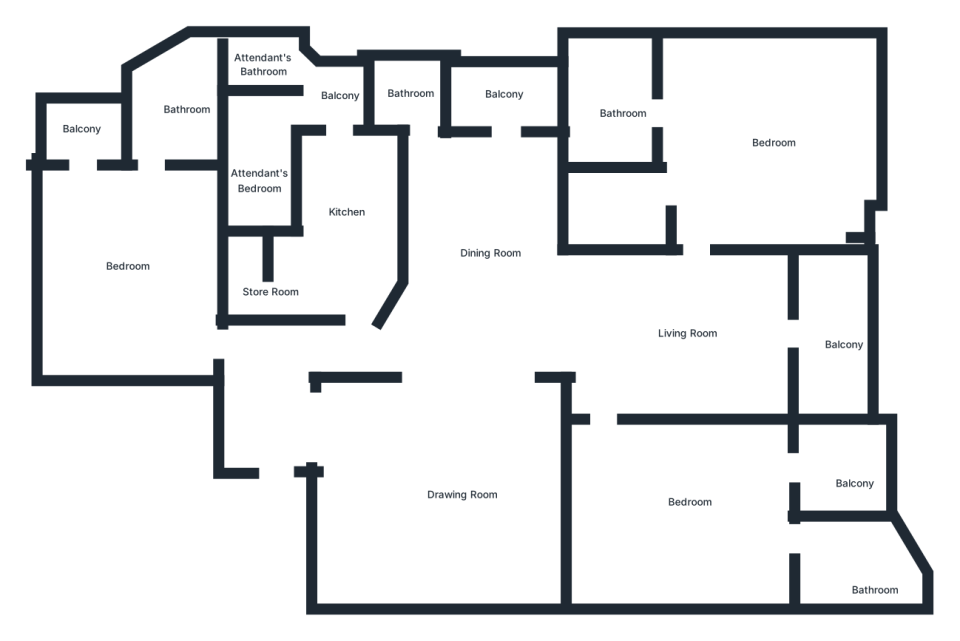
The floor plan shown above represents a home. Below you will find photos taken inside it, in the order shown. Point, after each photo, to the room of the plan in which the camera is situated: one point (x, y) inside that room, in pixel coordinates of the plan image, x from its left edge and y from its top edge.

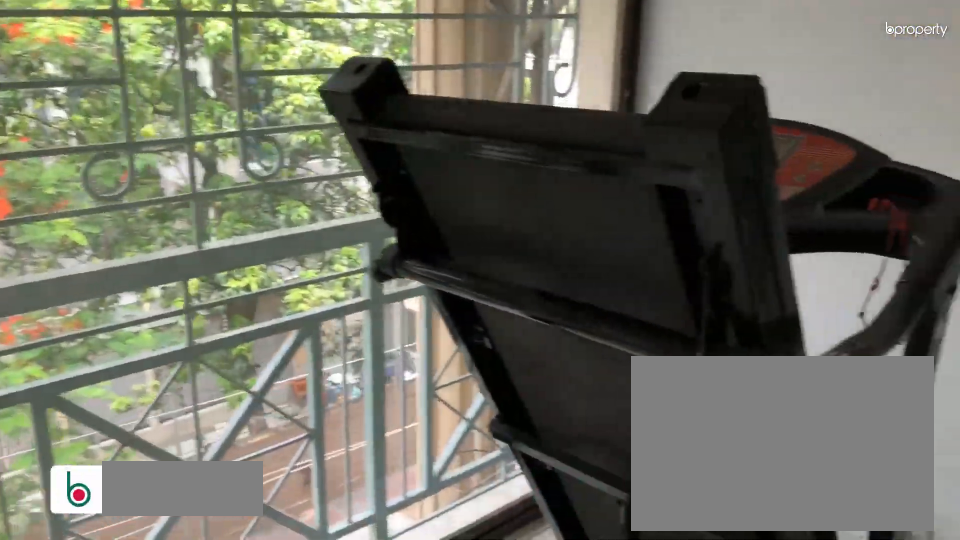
(834, 326)
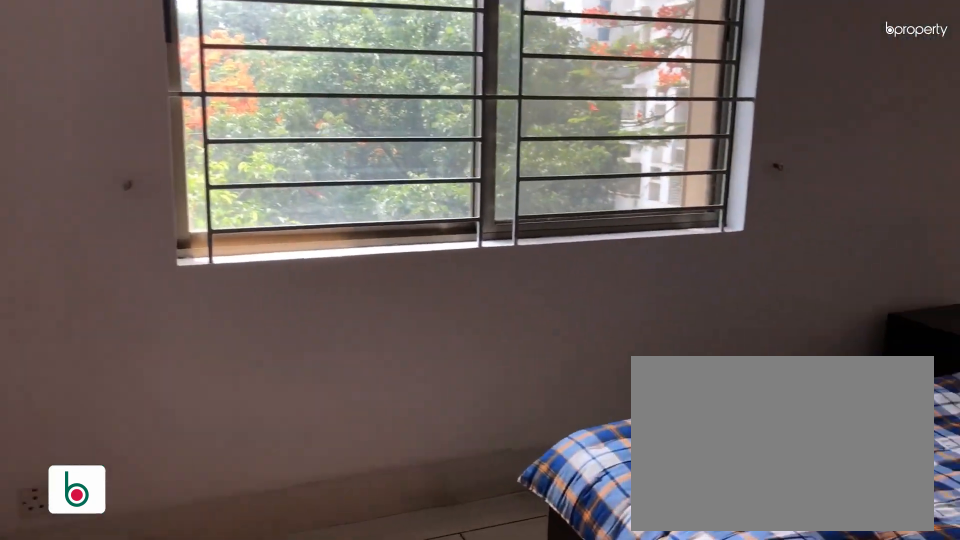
(758, 131)
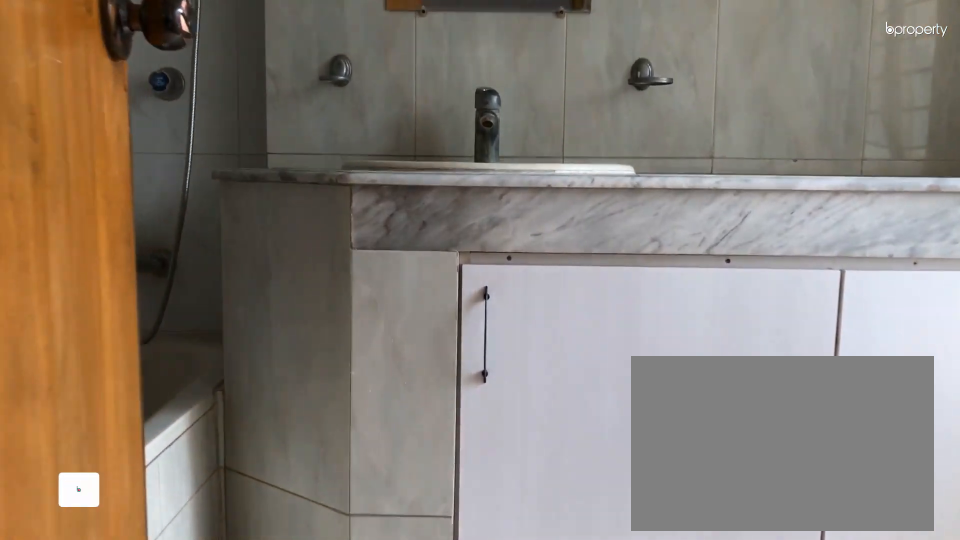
(601, 106)
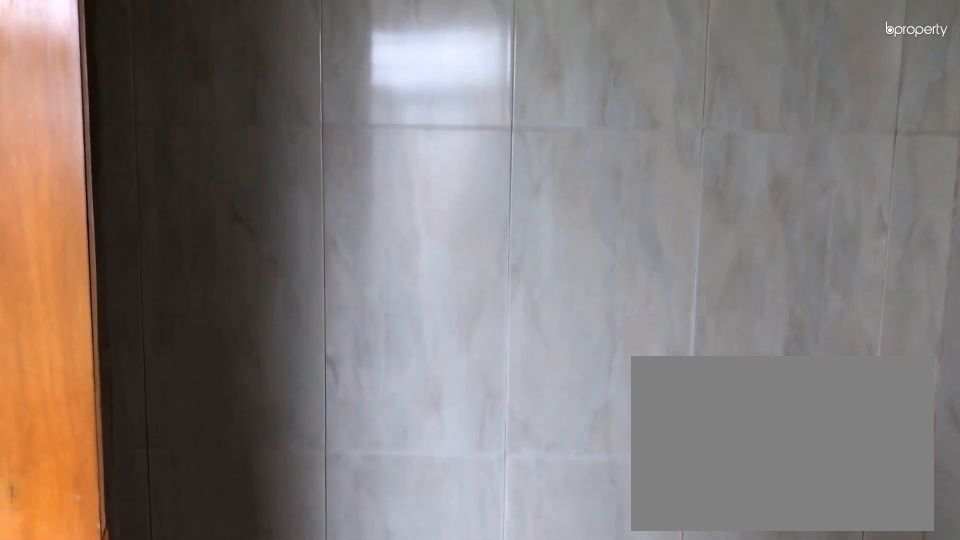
(616, 107)
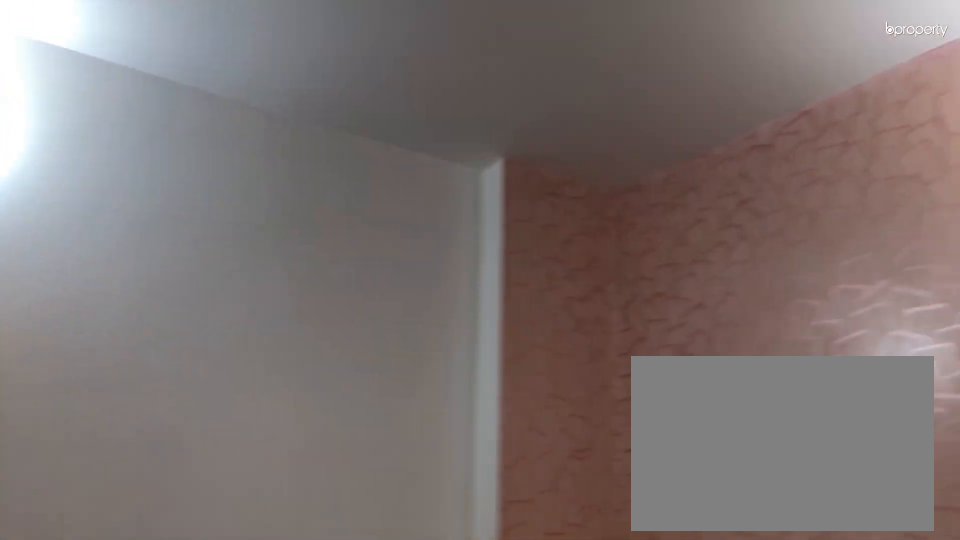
(720, 520)
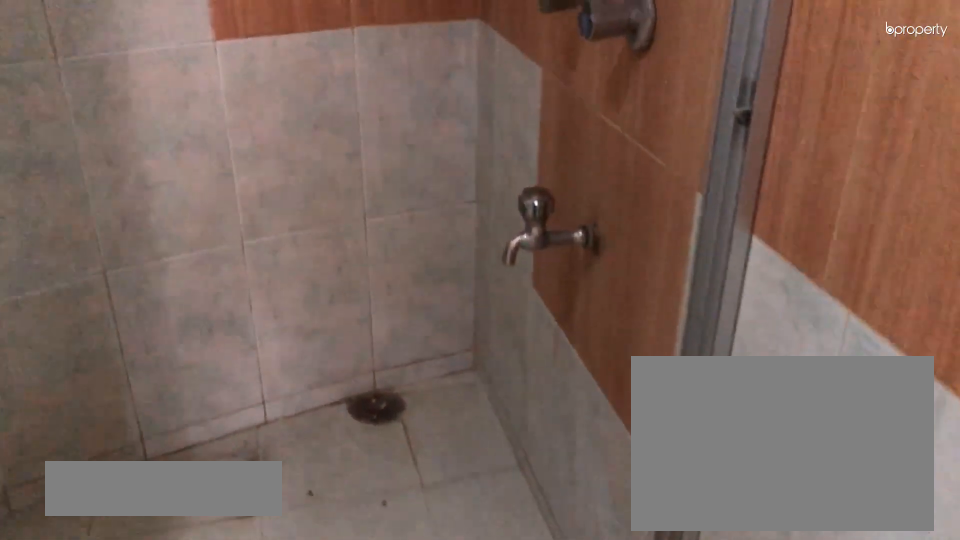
(855, 552)
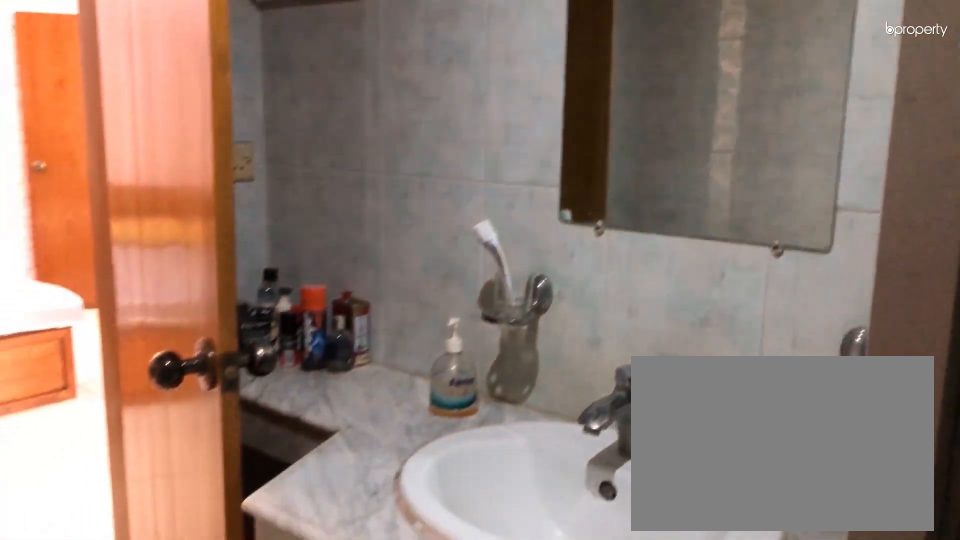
(855, 552)
